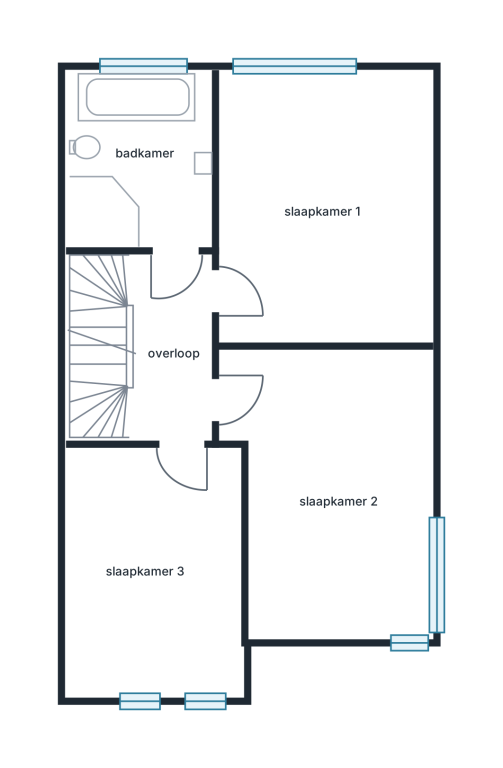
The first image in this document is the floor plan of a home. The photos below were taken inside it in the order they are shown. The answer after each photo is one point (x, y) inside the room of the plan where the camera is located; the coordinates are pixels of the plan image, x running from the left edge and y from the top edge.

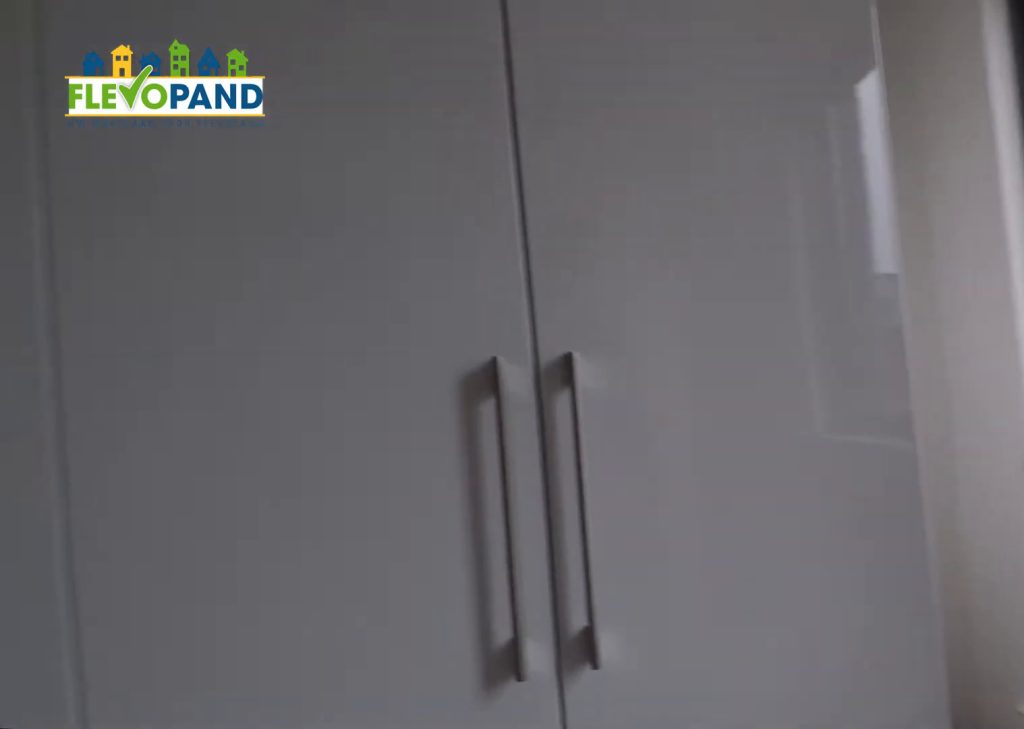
(155, 600)
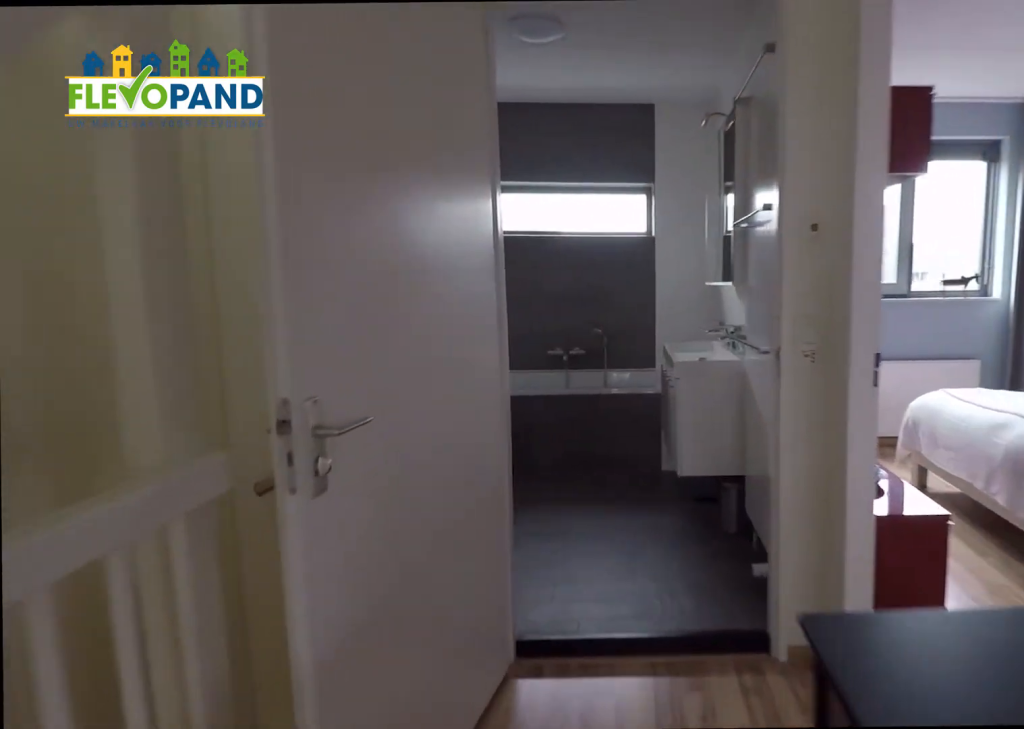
(166, 353)
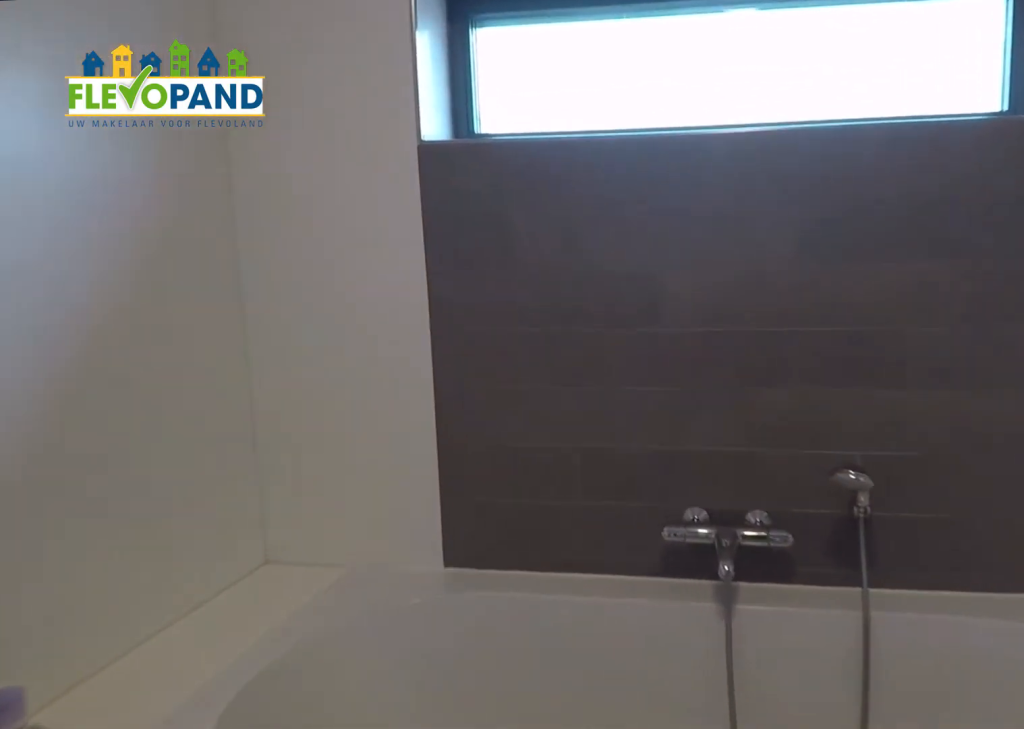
(136, 95)
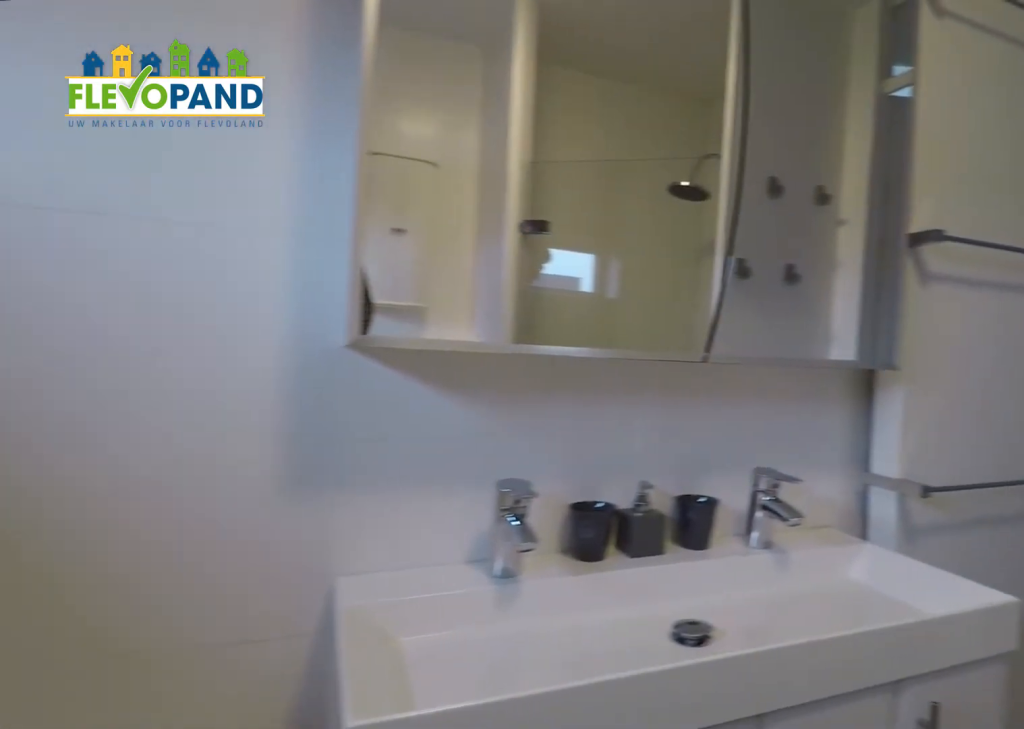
(136, 95)
